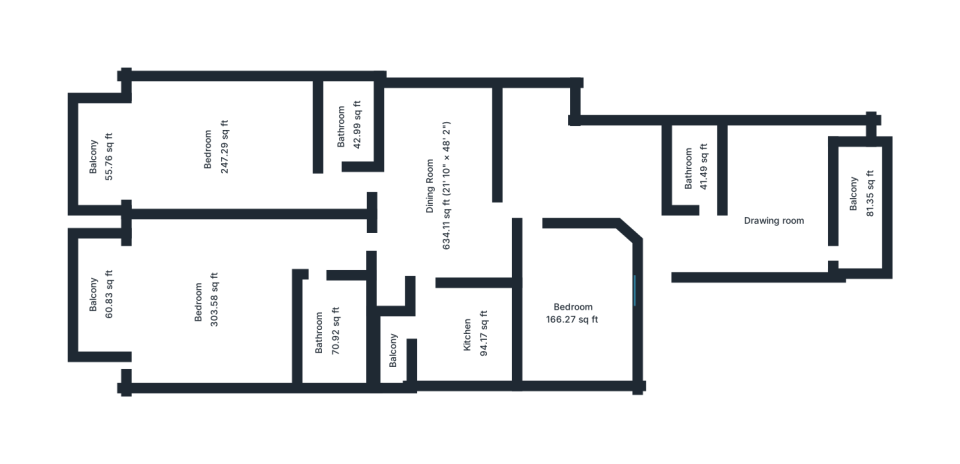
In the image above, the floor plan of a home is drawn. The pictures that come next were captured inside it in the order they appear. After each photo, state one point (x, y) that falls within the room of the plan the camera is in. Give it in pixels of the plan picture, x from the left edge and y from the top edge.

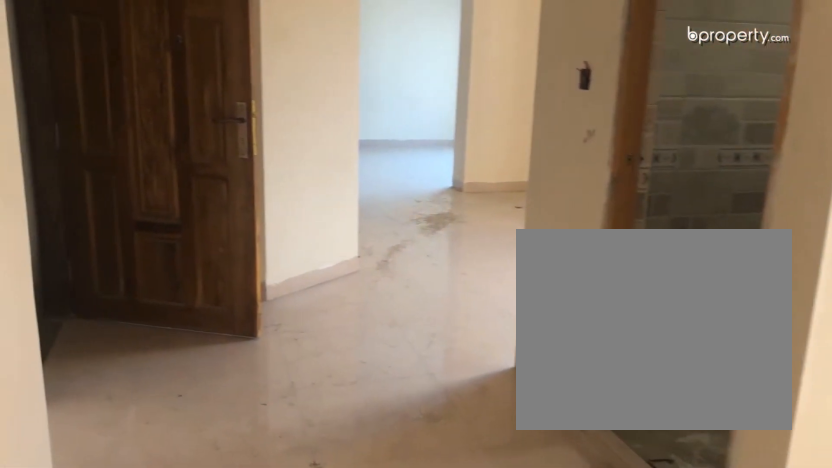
(755, 258)
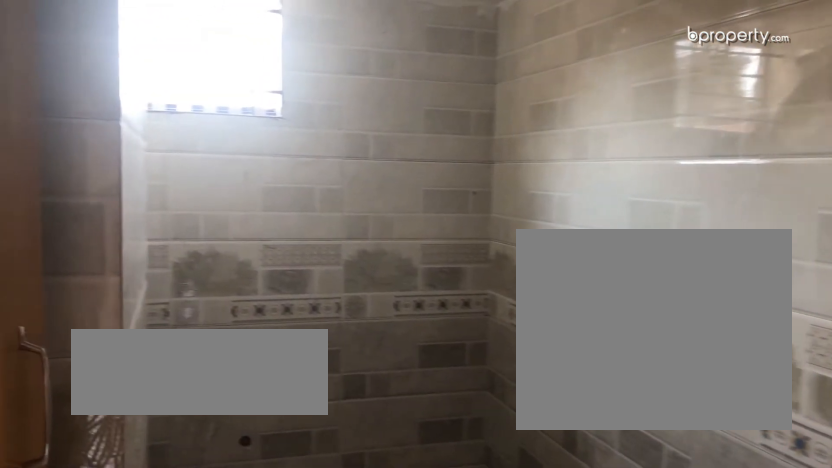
(348, 129)
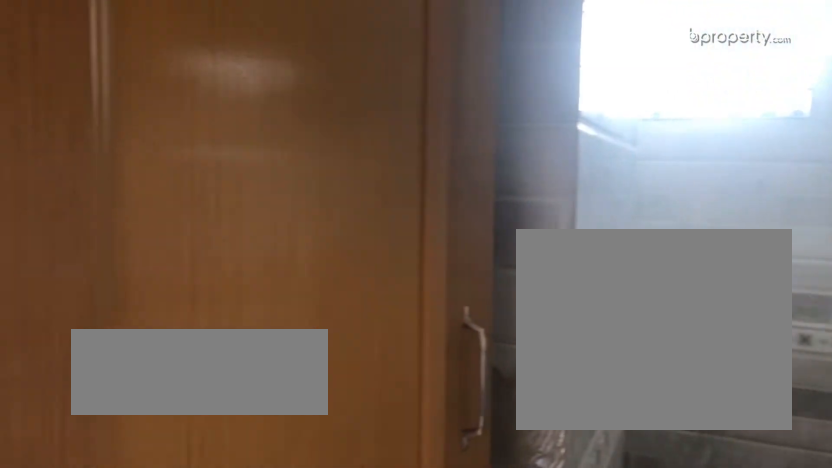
(348, 129)
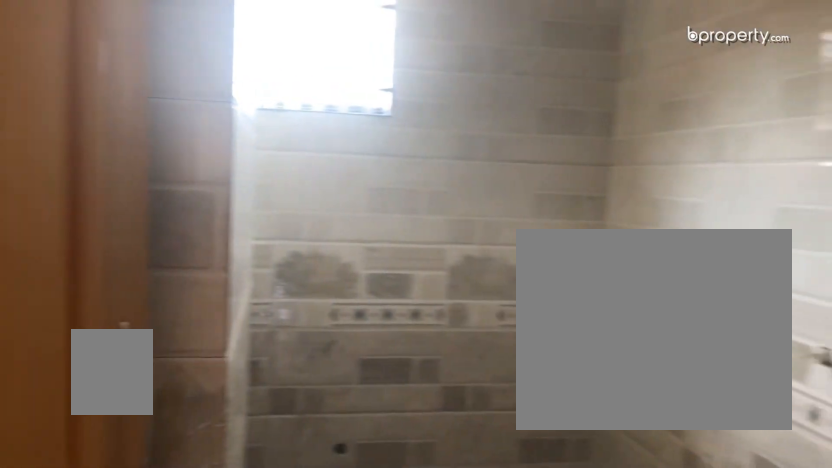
(348, 129)
